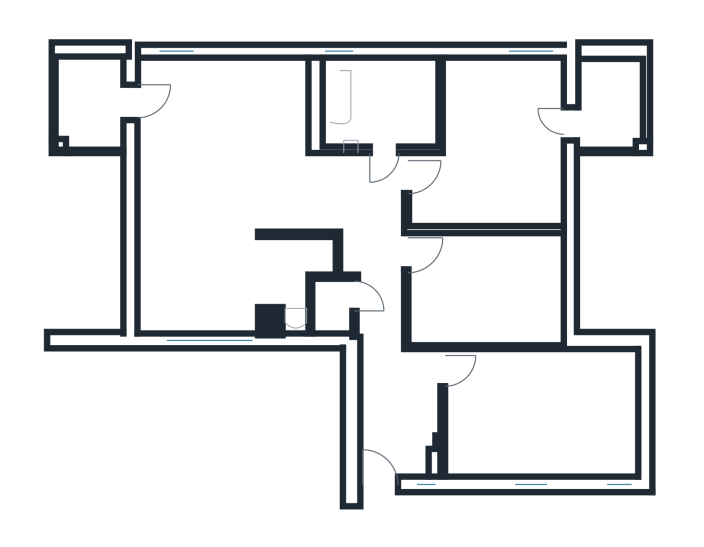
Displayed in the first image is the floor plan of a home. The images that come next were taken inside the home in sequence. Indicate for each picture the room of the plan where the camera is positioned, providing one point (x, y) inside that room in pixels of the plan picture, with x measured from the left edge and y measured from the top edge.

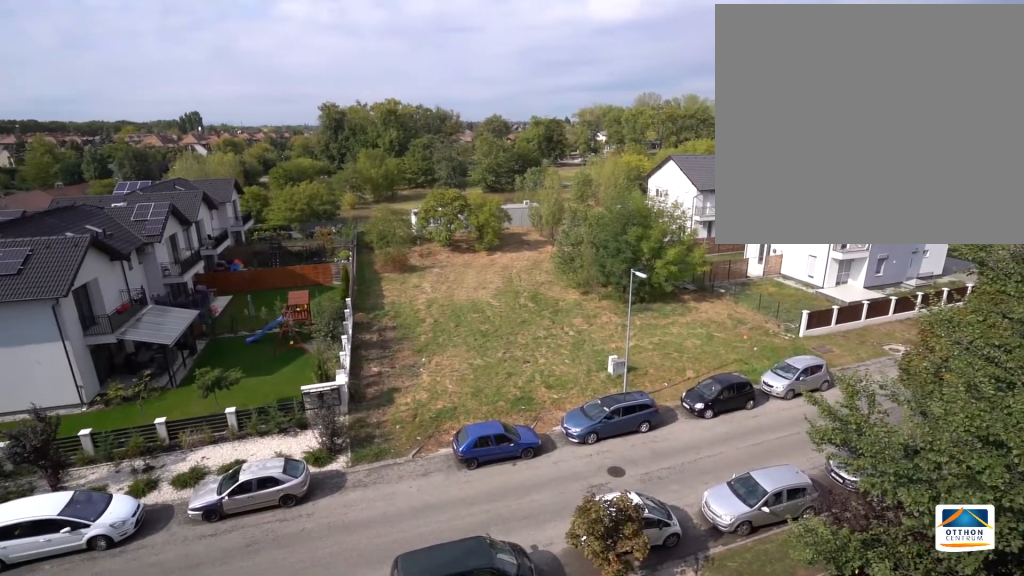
(87, 102)
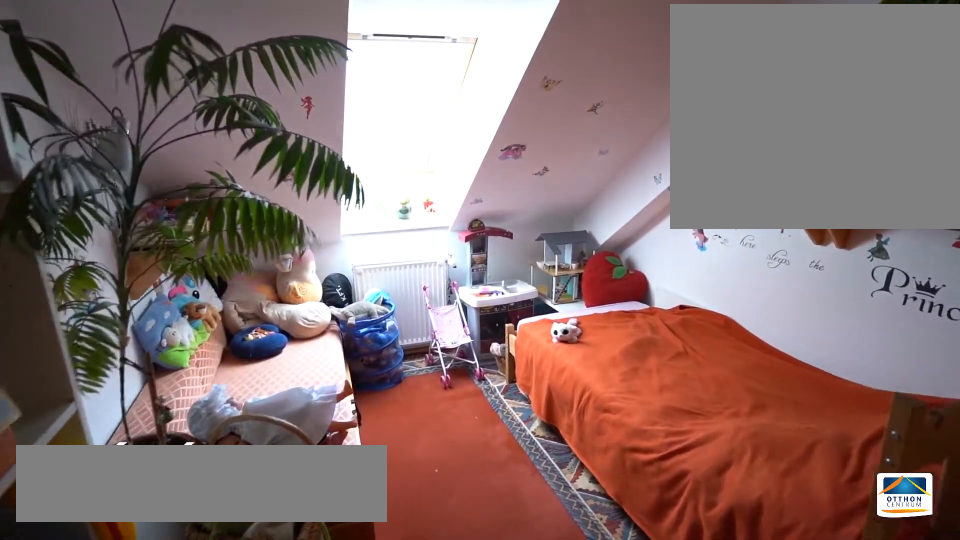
(493, 293)
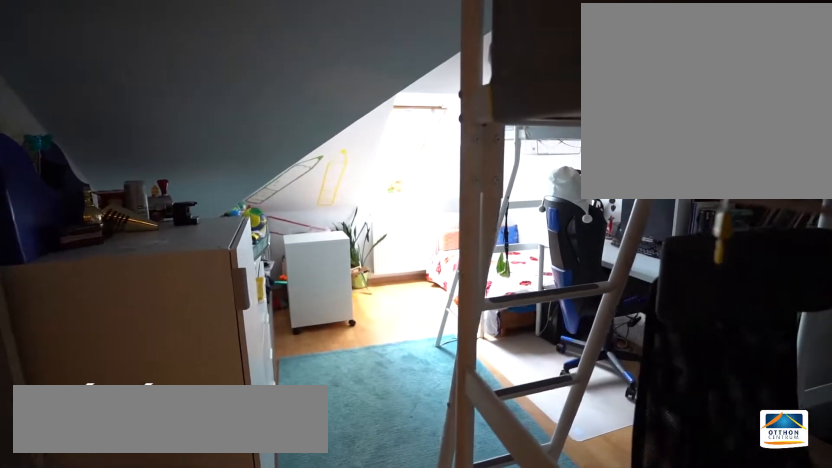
(543, 420)
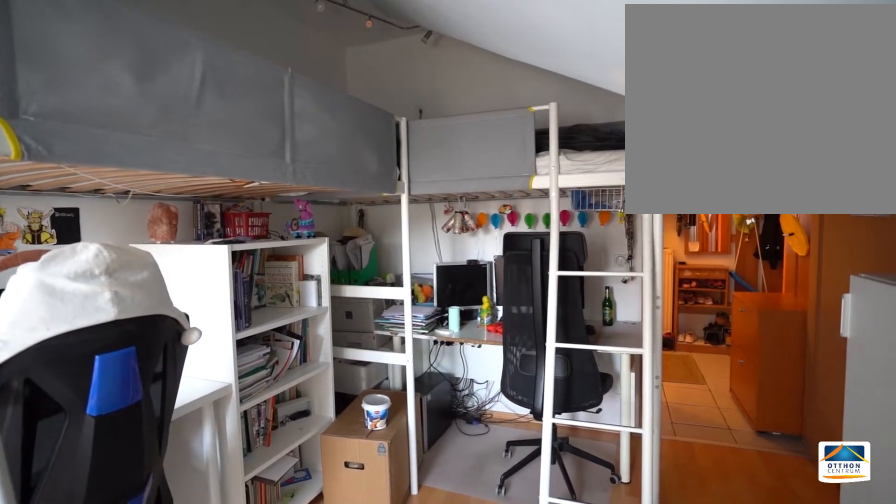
(543, 420)
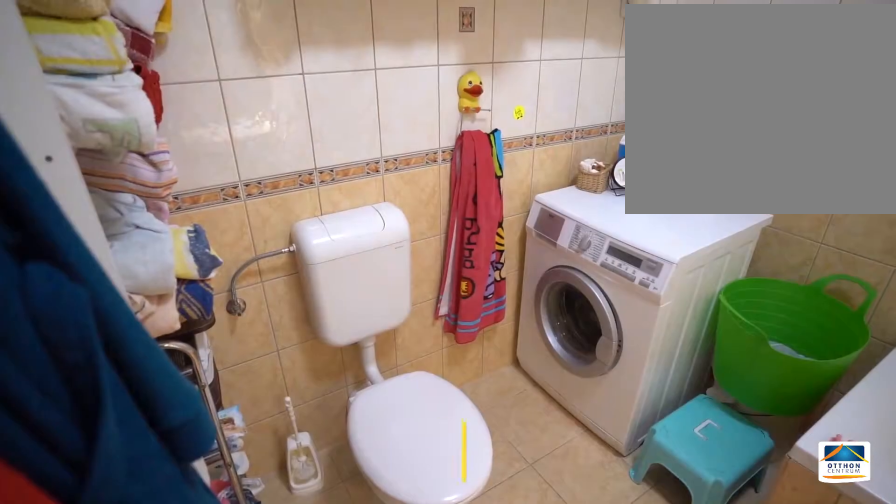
(385, 105)
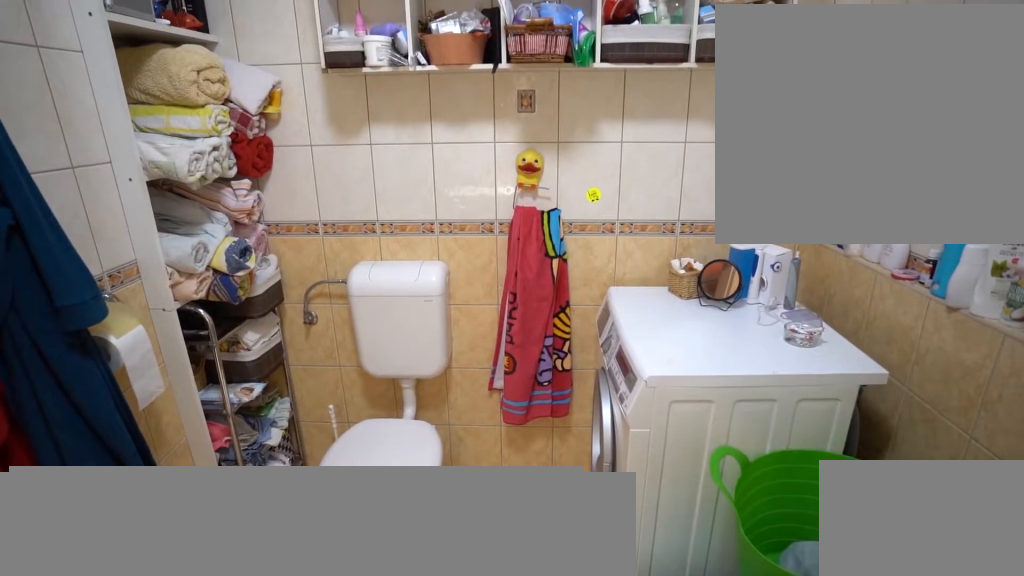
(385, 104)
